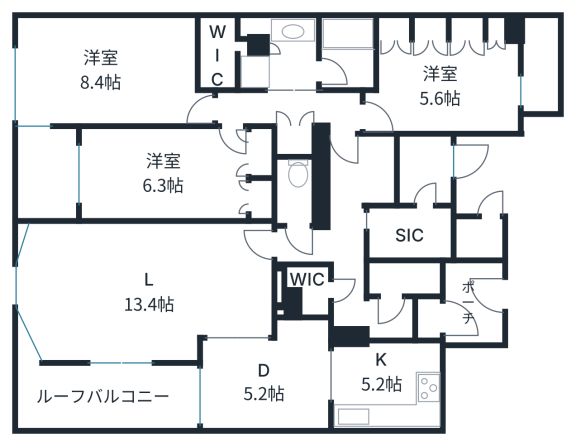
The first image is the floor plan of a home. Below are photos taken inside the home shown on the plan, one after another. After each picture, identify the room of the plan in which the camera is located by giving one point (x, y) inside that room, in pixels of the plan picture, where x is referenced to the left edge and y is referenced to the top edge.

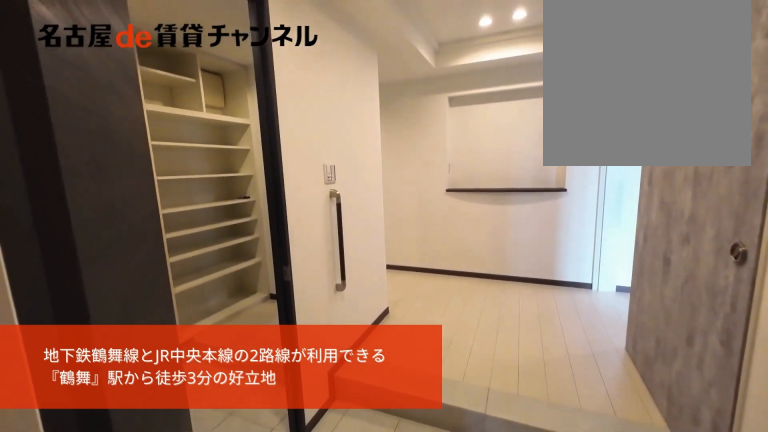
(424, 170)
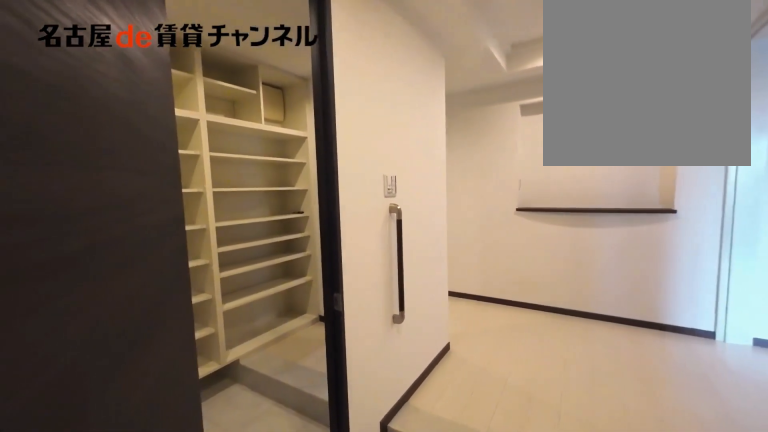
(424, 170)
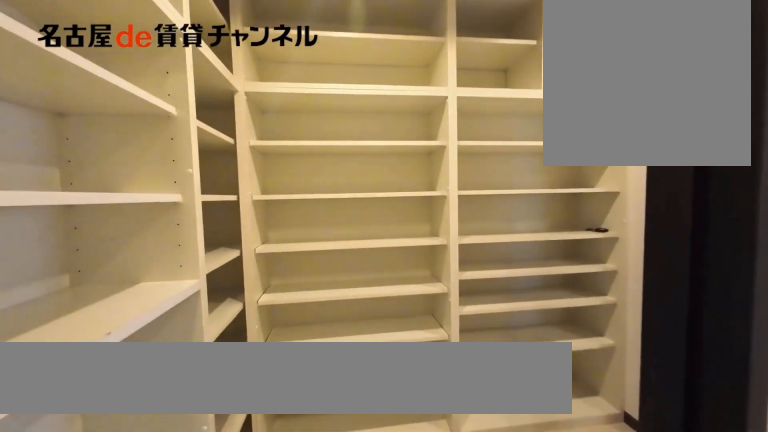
(410, 233)
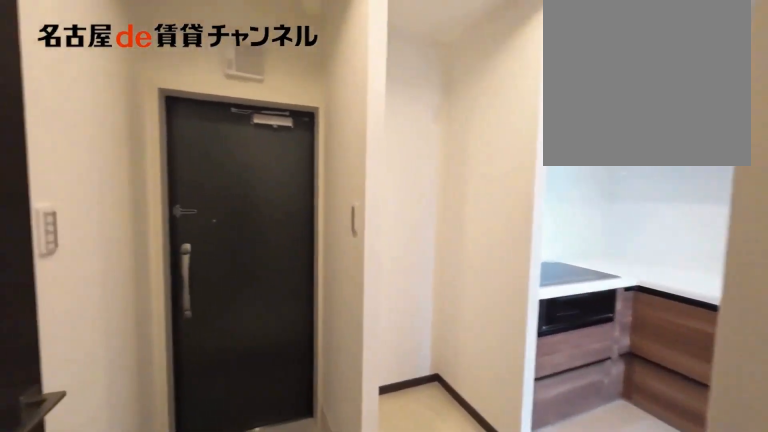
(367, 304)
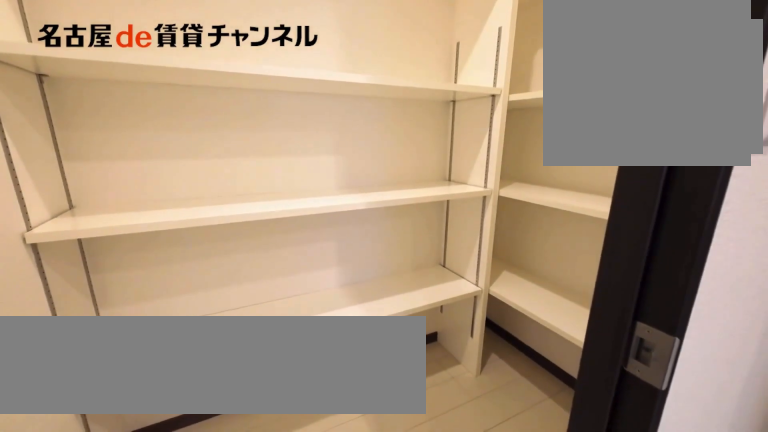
(404, 279)
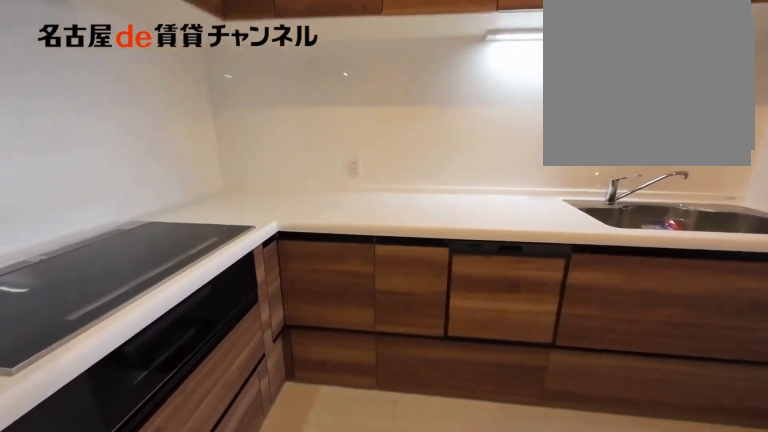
(387, 385)
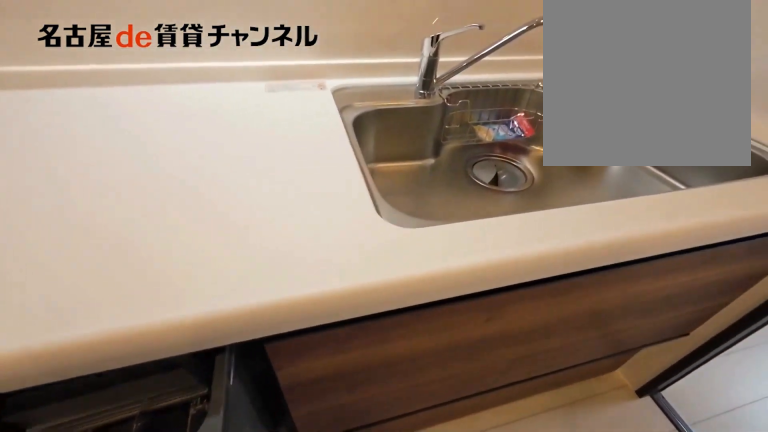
(387, 385)
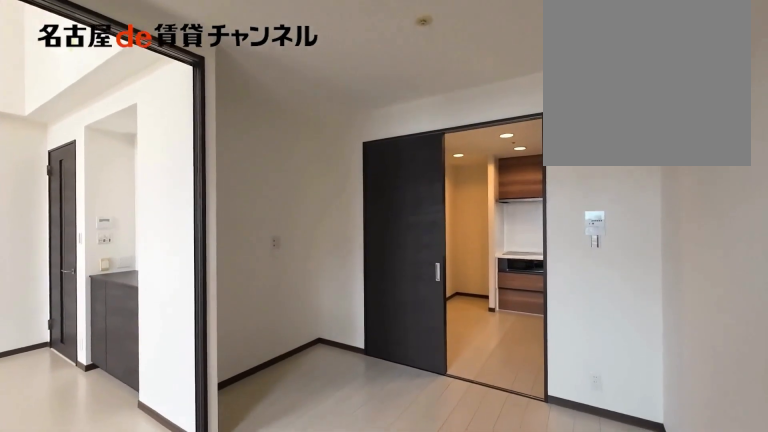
(268, 379)
